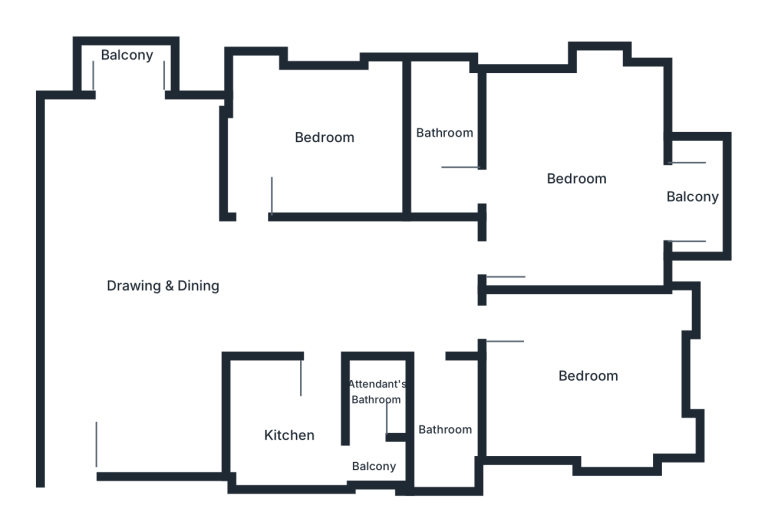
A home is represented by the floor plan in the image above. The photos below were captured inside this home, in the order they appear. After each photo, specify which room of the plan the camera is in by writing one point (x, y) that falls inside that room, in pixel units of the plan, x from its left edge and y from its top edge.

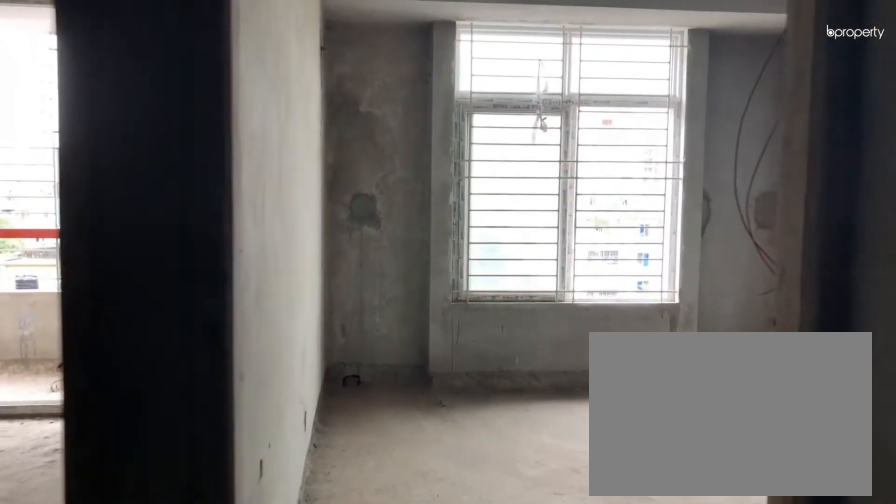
(468, 259)
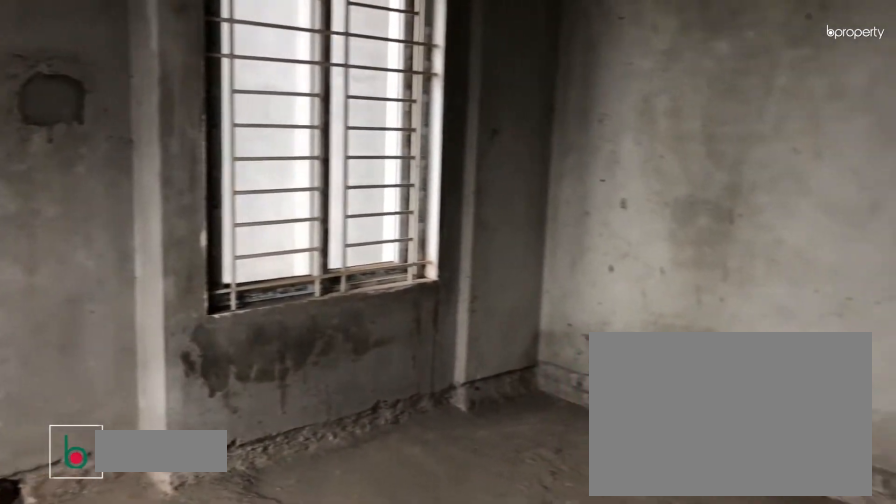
(592, 389)
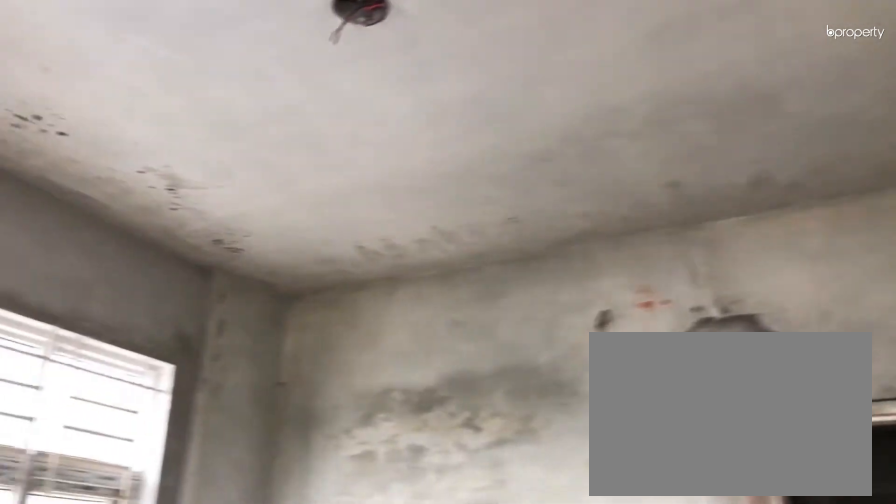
(592, 389)
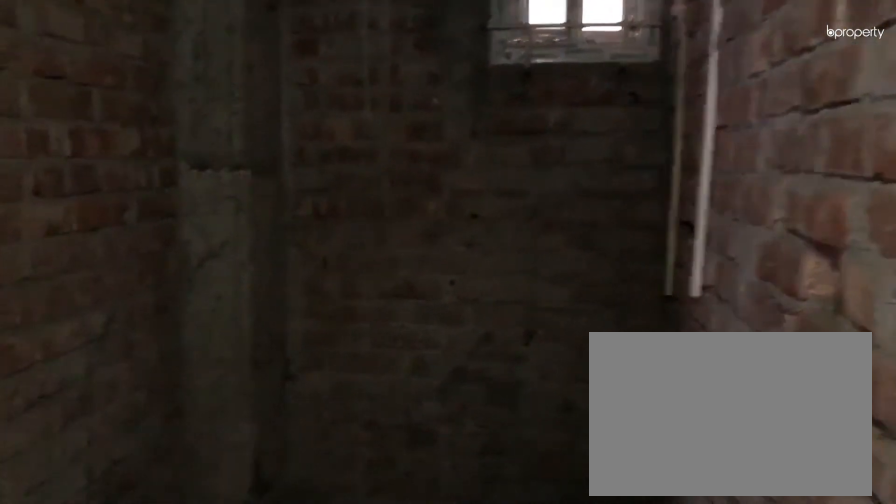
(445, 417)
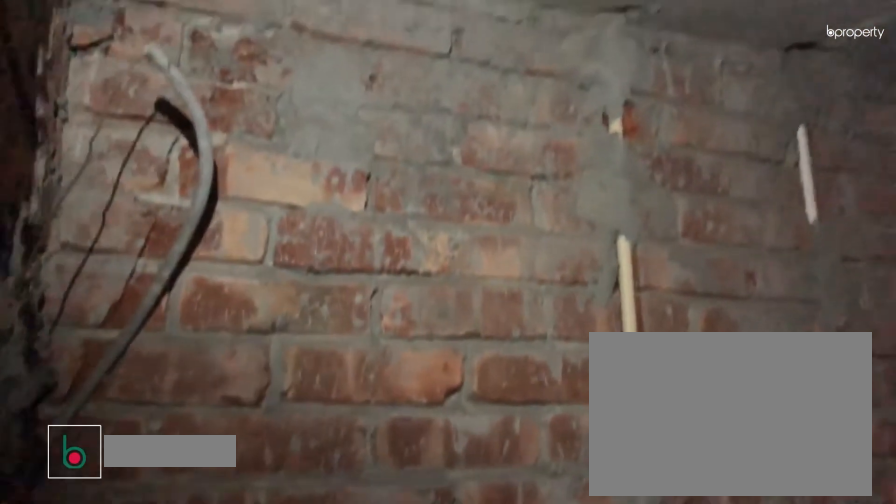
(445, 417)
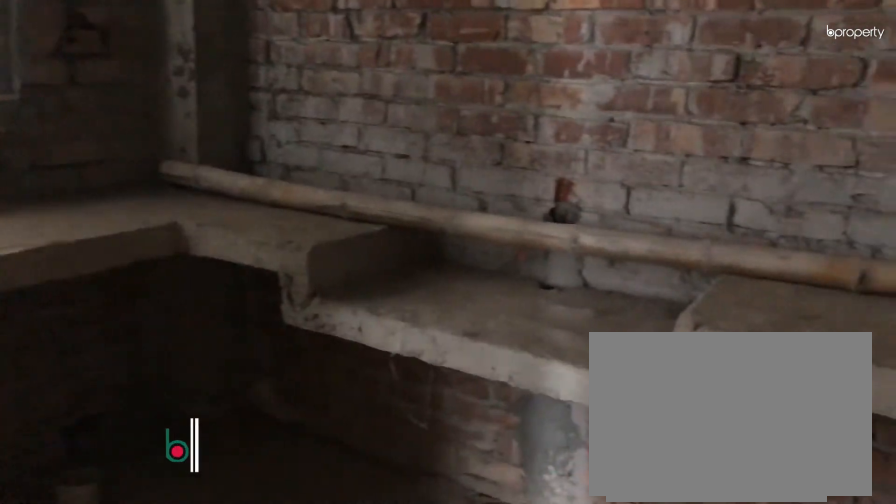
(290, 421)
